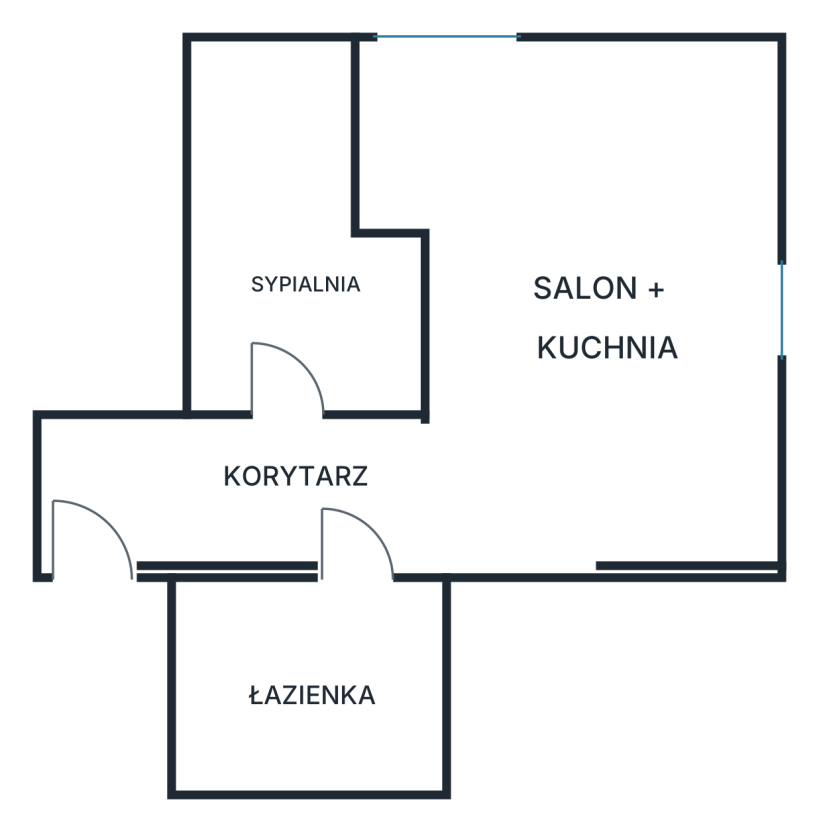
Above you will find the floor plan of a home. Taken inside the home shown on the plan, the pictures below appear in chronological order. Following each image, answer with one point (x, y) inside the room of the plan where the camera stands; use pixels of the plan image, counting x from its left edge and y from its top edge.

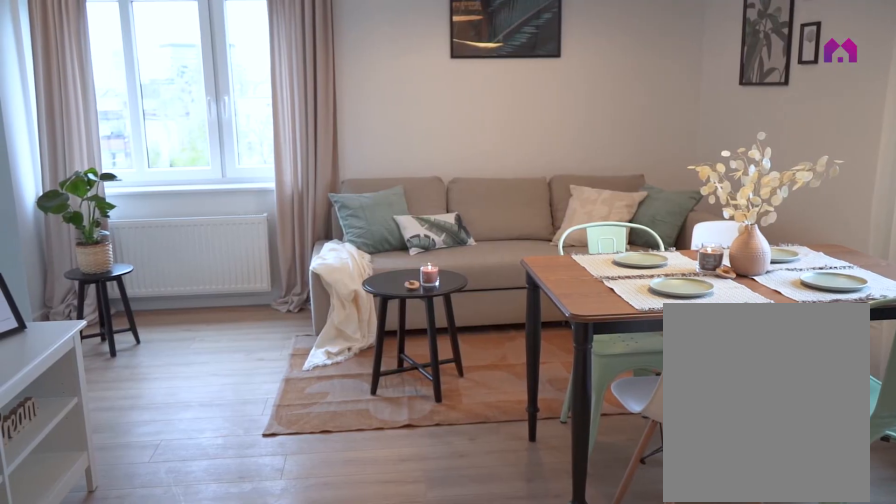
(571, 306)
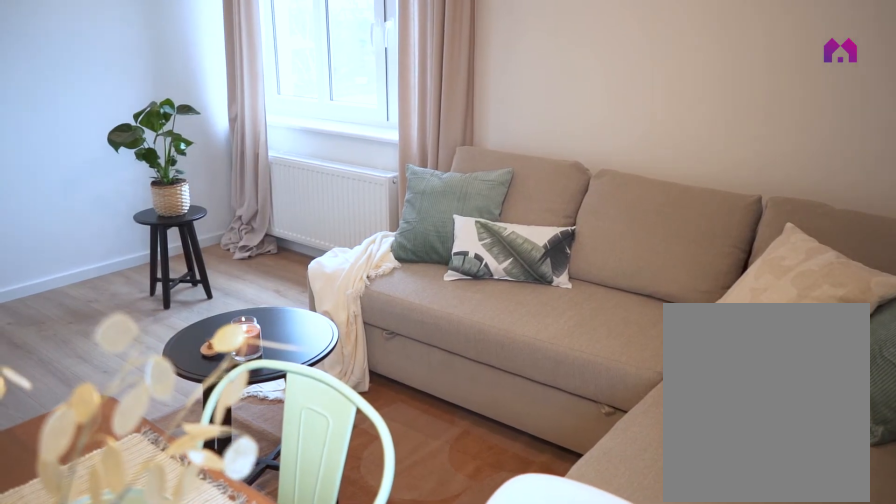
(571, 306)
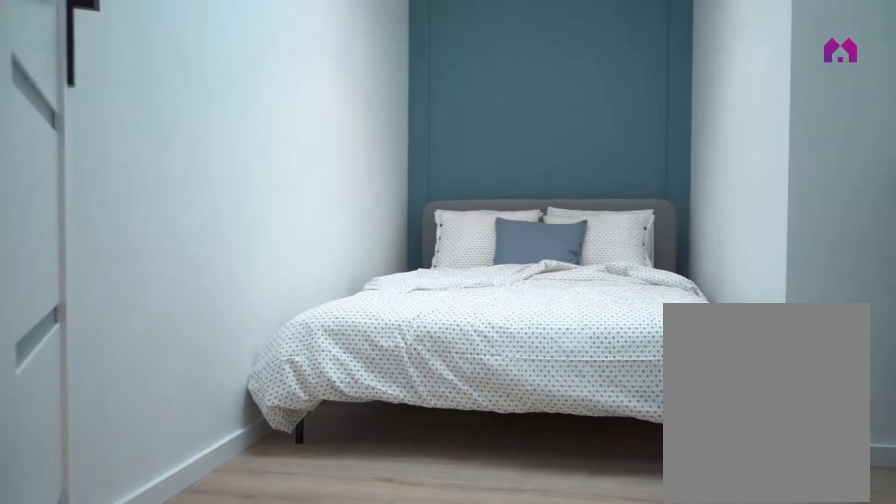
(291, 226)
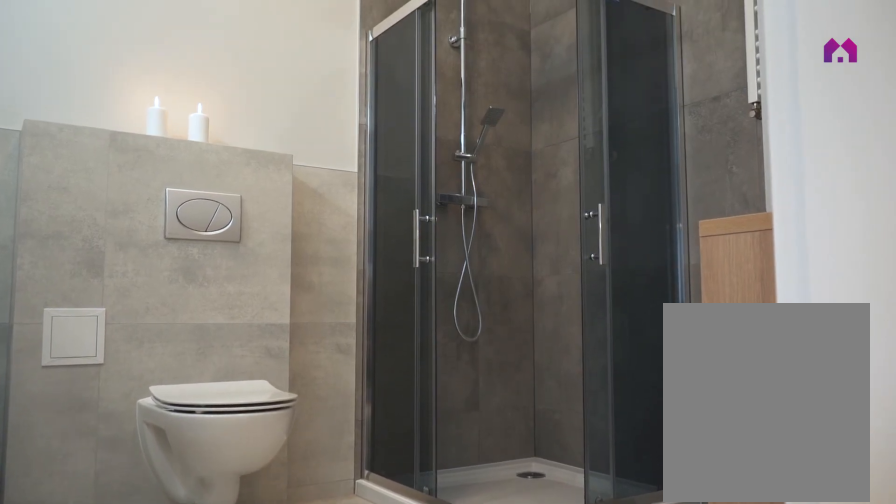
(309, 687)
